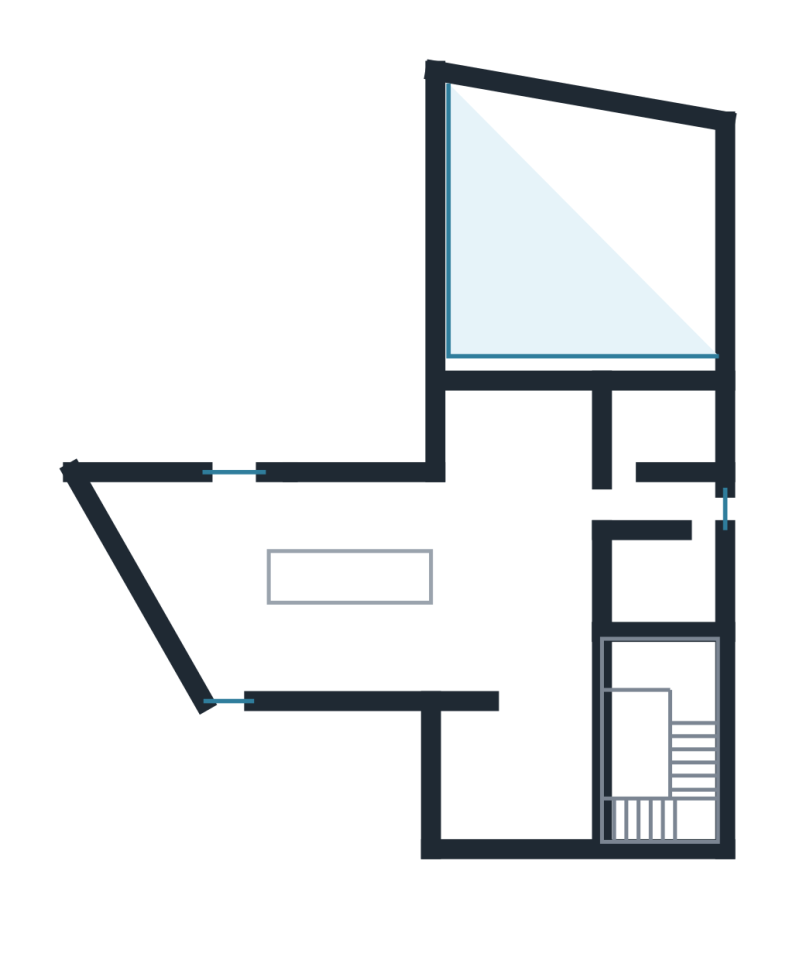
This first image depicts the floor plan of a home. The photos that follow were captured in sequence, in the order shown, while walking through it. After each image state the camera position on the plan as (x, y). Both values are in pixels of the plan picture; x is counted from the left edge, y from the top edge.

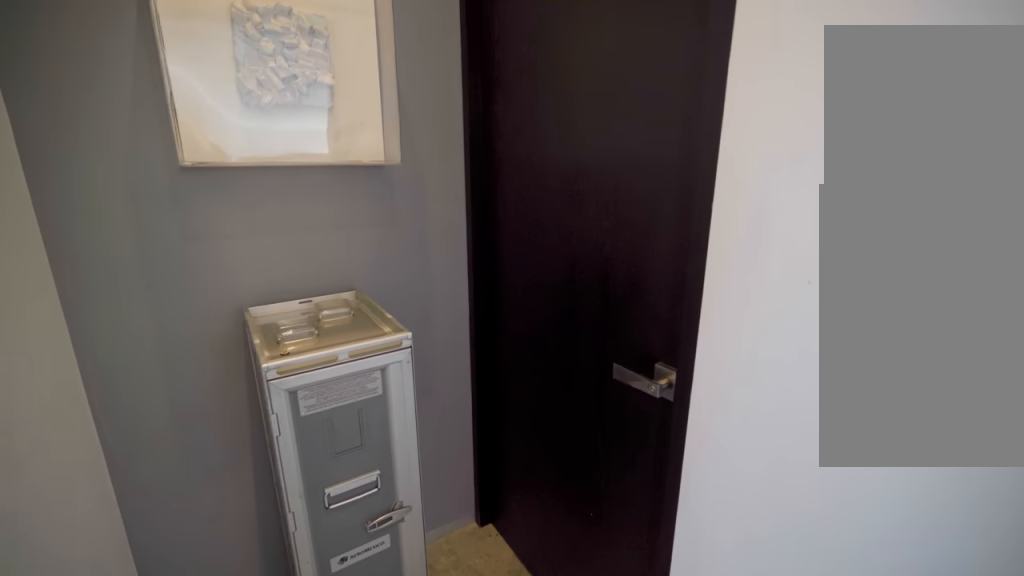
(673, 502)
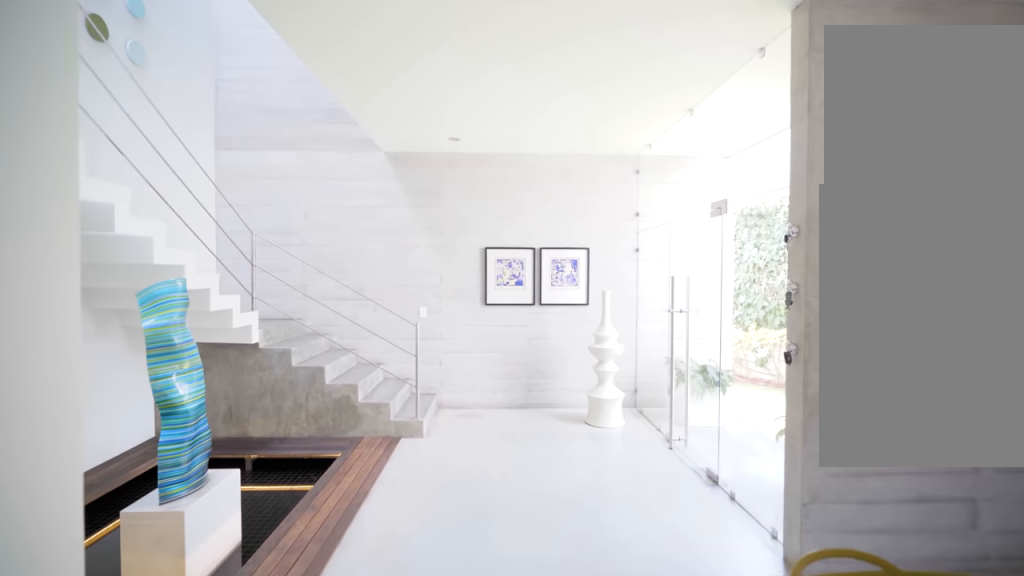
(545, 496)
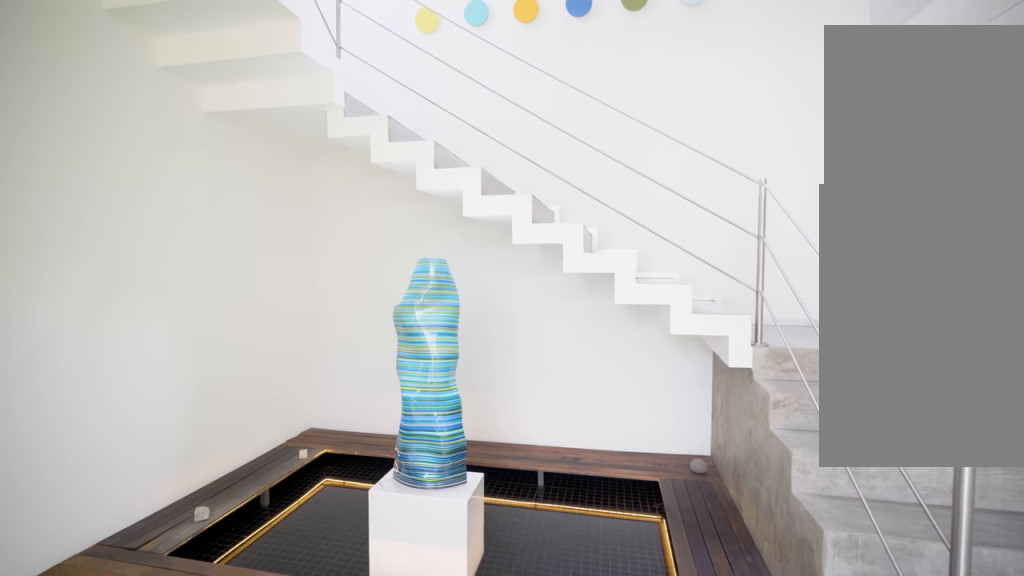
(520, 666)
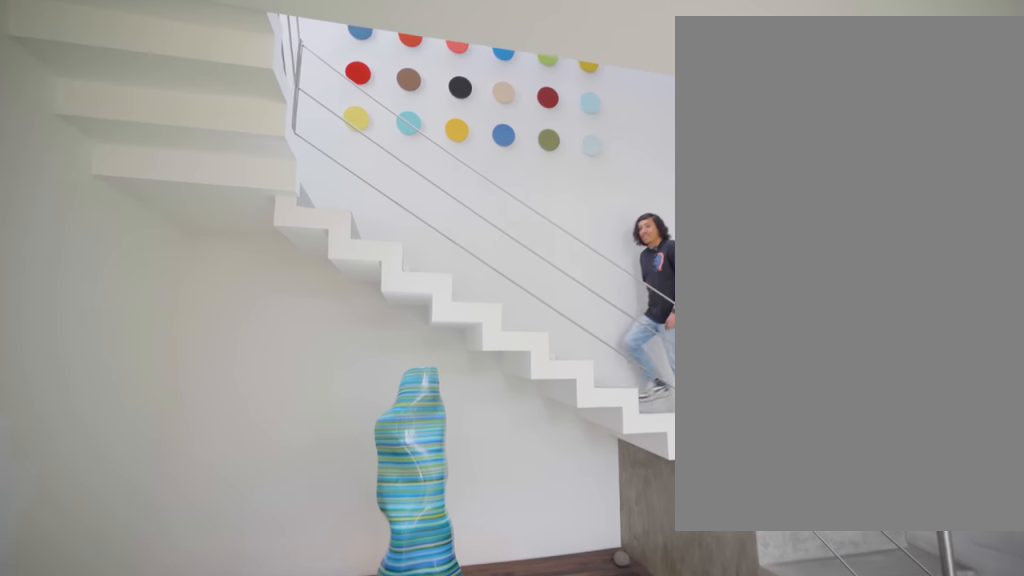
(563, 726)
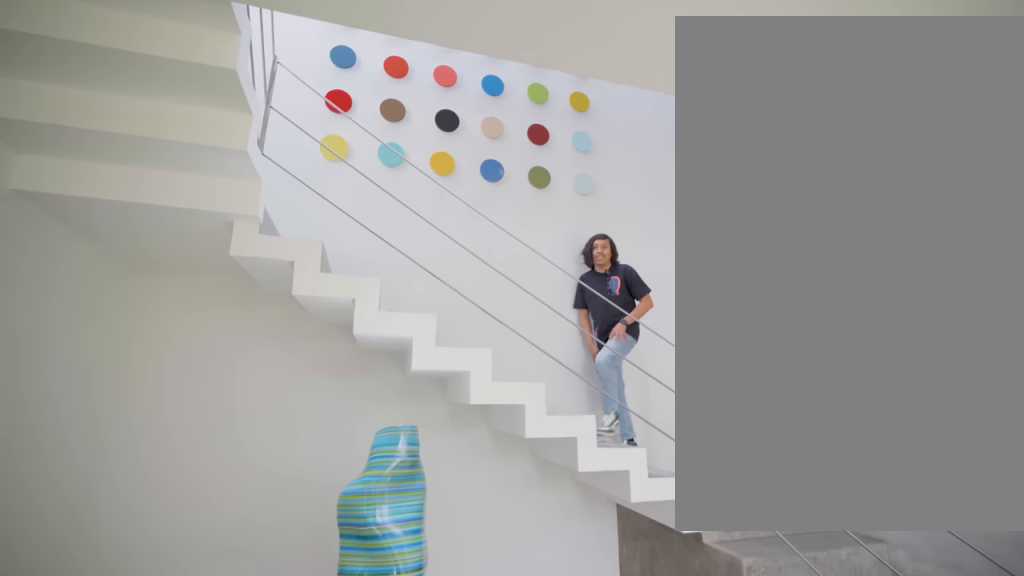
(563, 726)
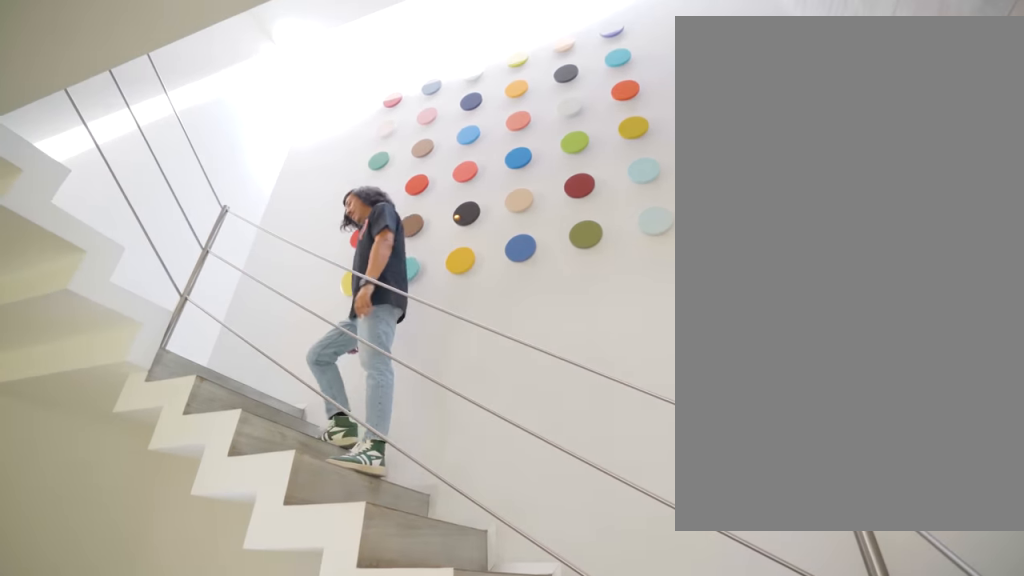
(563, 741)
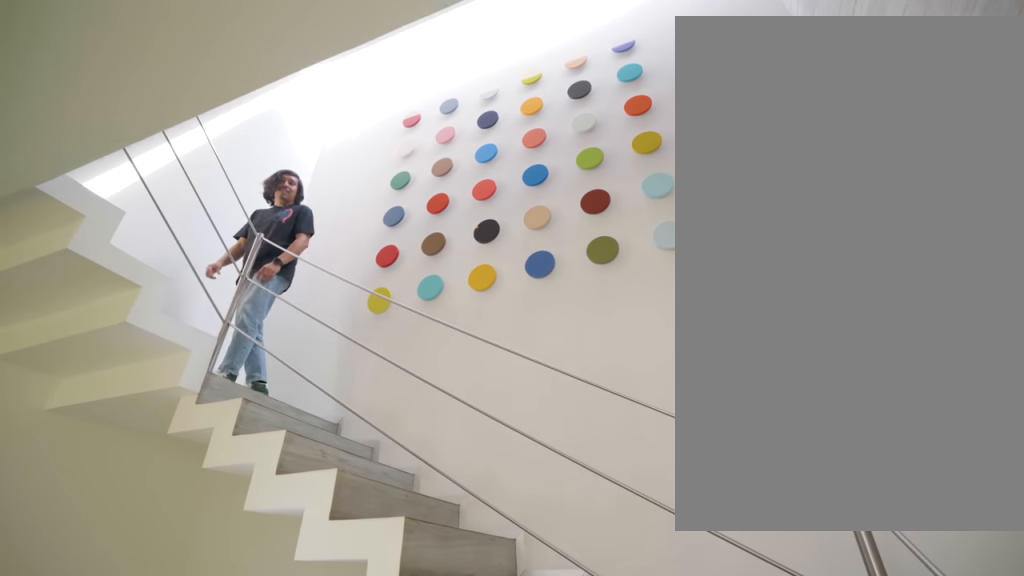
(563, 742)
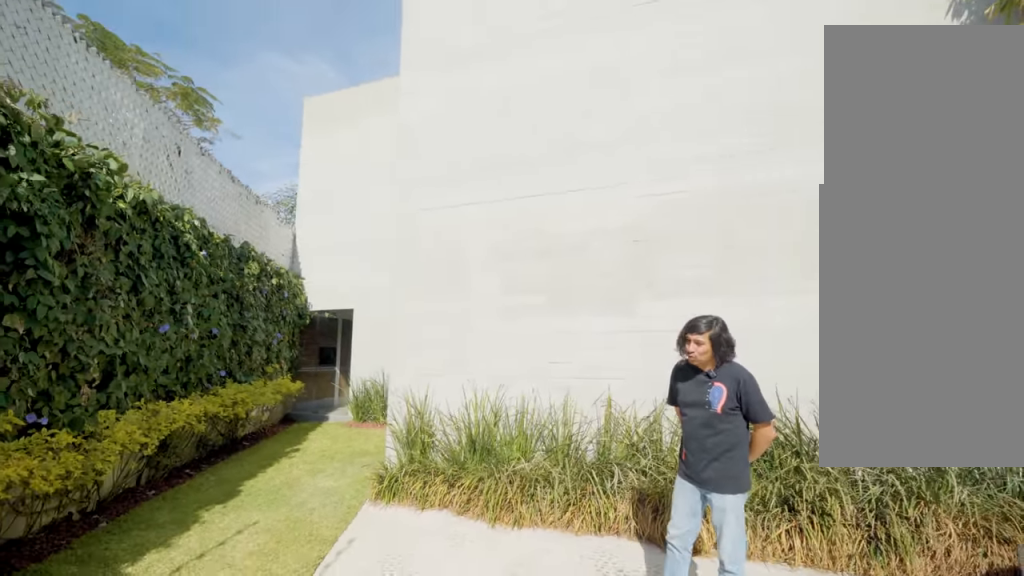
(650, 911)
